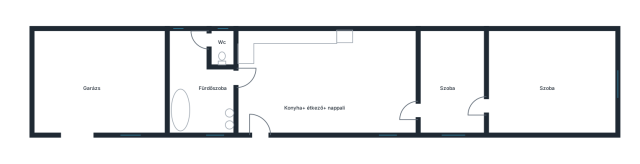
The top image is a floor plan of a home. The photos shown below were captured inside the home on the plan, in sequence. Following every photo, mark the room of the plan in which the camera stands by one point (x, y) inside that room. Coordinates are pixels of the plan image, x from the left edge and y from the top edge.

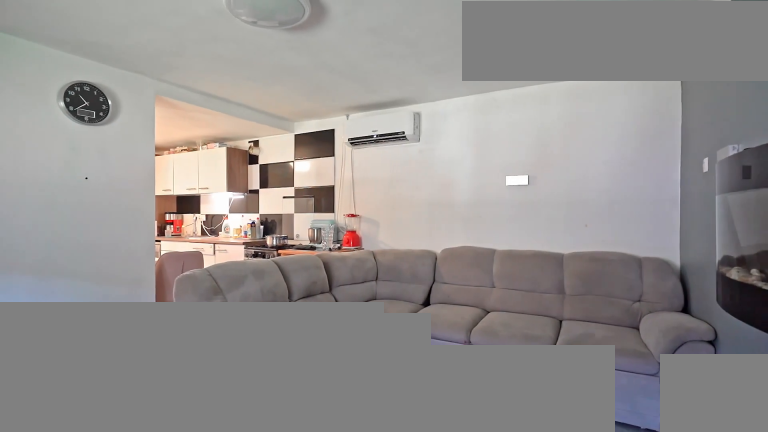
(325, 84)
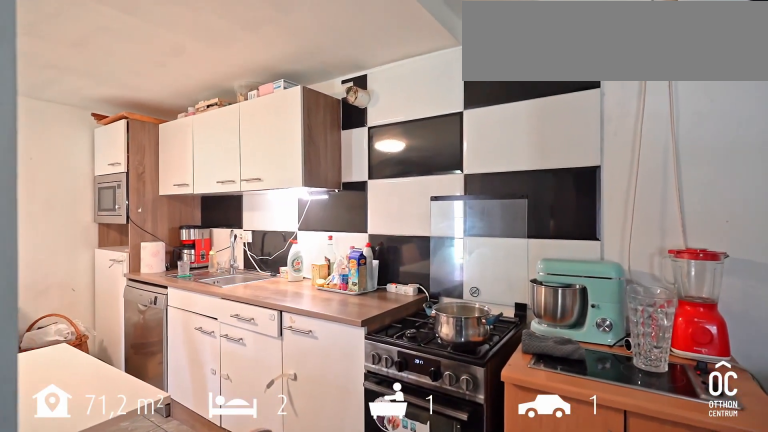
(325, 84)
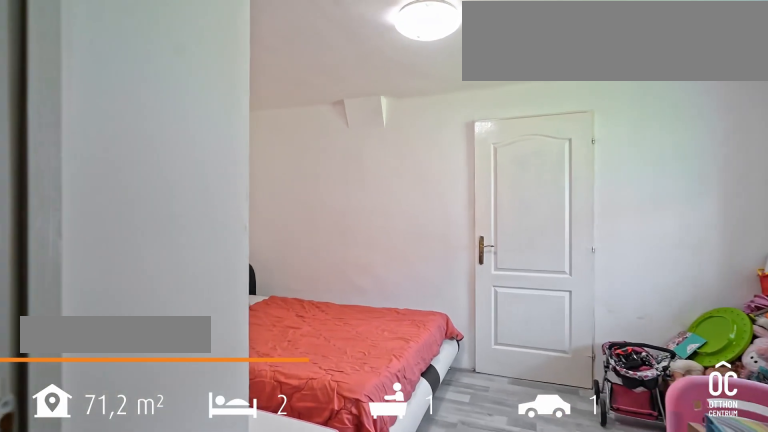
(450, 82)
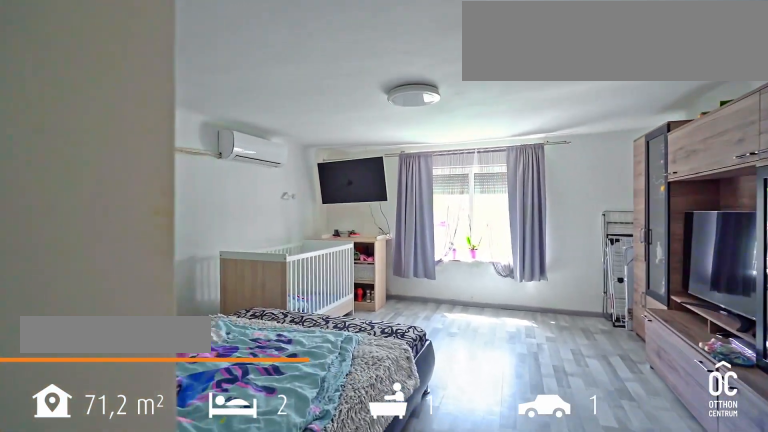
(549, 80)
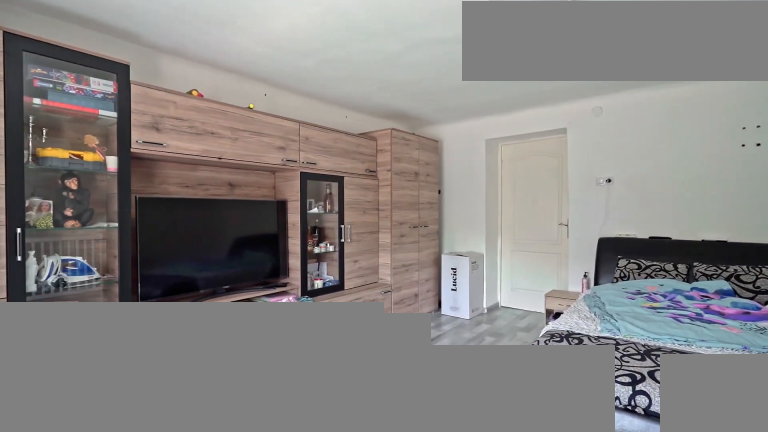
(549, 80)
